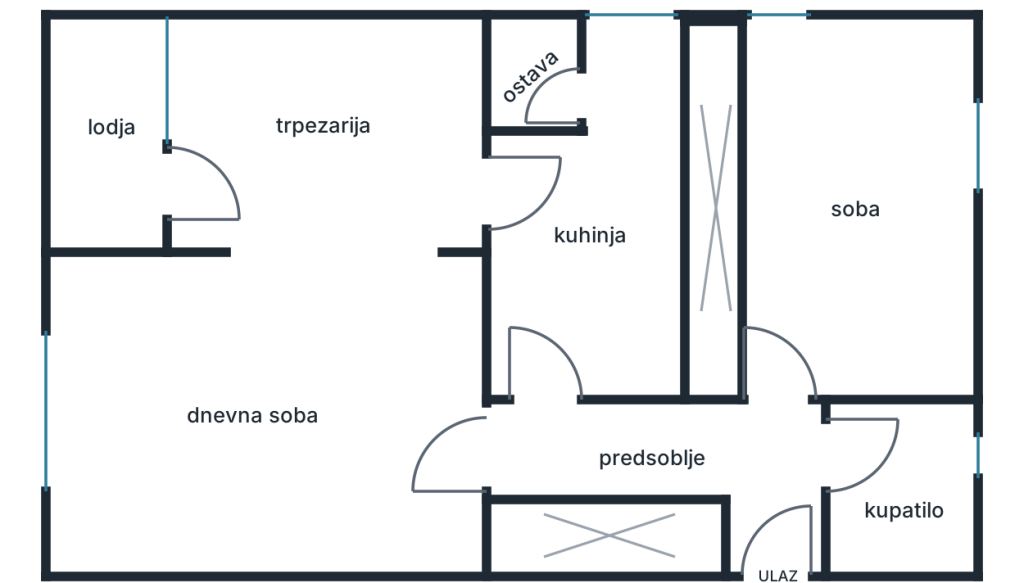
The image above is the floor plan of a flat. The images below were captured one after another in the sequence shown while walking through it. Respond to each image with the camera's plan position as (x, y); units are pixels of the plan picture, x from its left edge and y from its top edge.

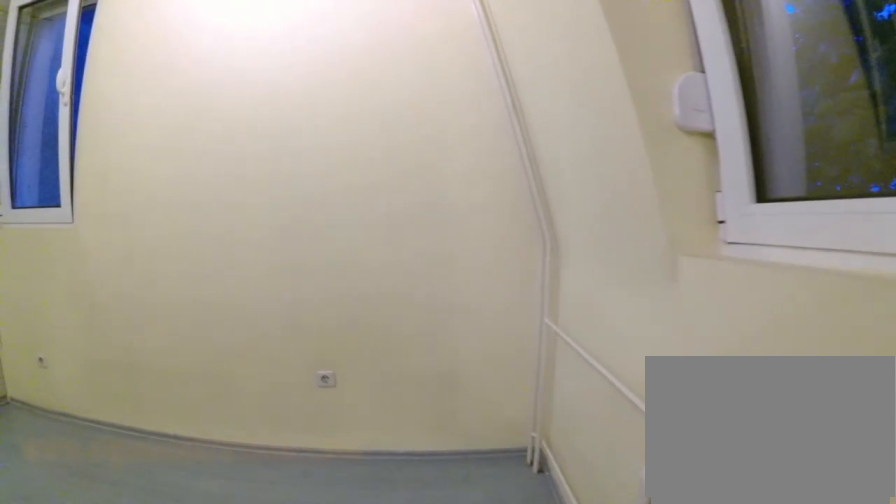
(921, 323)
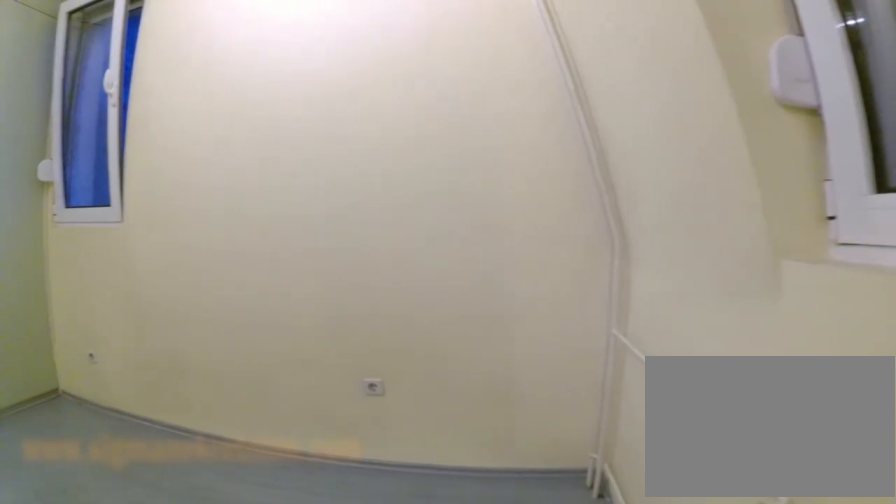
(925, 322)
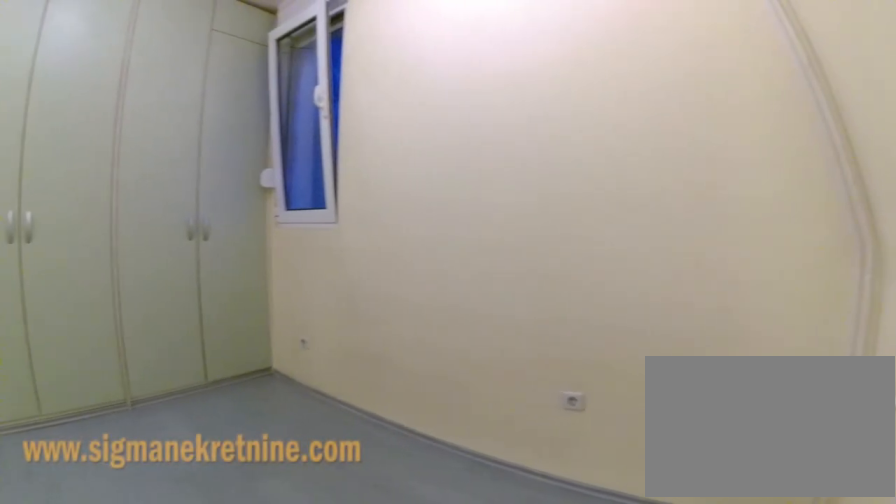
(931, 321)
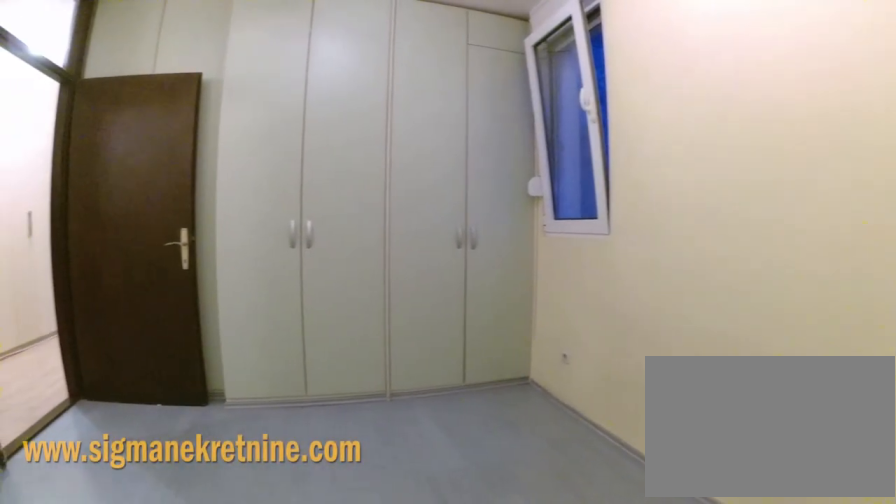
(943, 308)
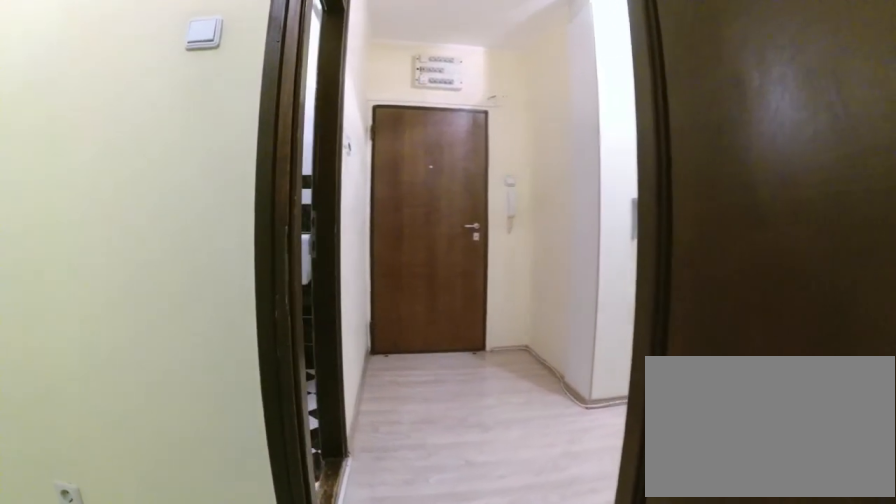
(815, 332)
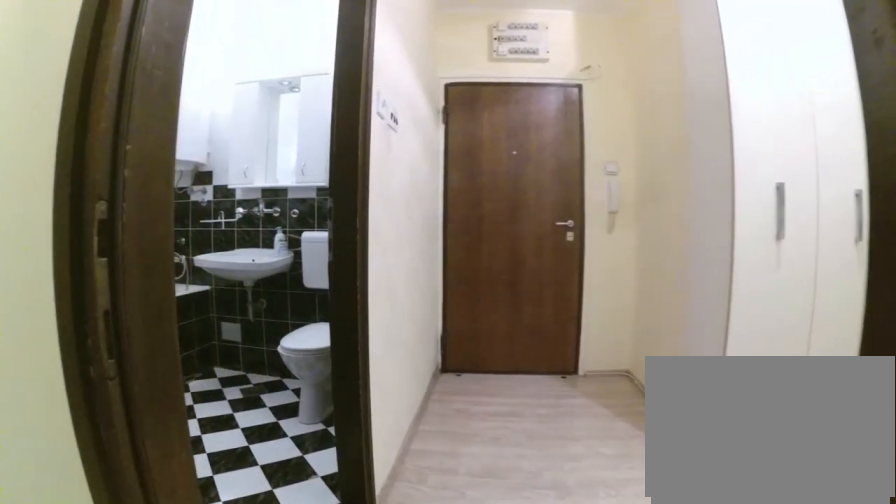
(810, 353)
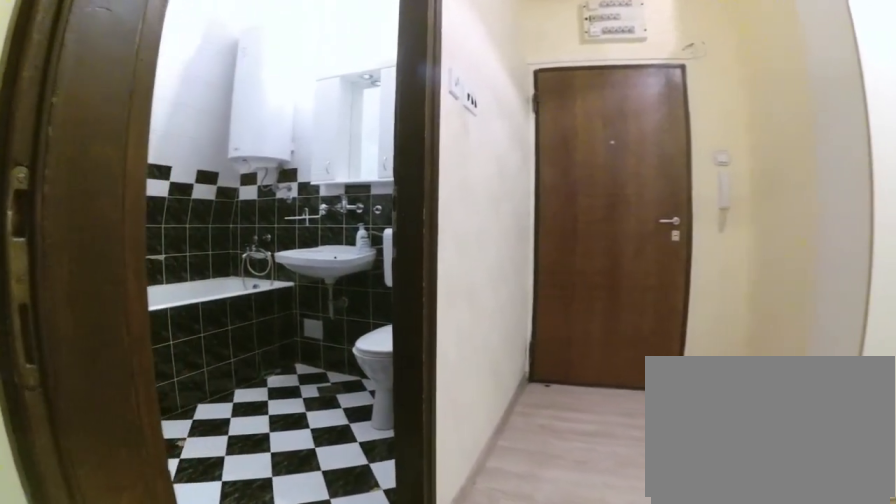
(805, 372)
